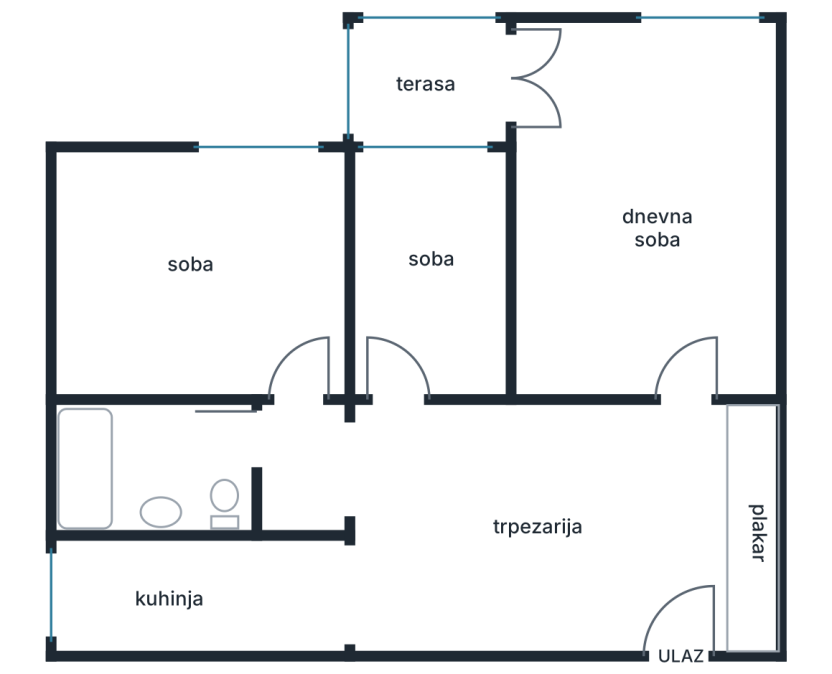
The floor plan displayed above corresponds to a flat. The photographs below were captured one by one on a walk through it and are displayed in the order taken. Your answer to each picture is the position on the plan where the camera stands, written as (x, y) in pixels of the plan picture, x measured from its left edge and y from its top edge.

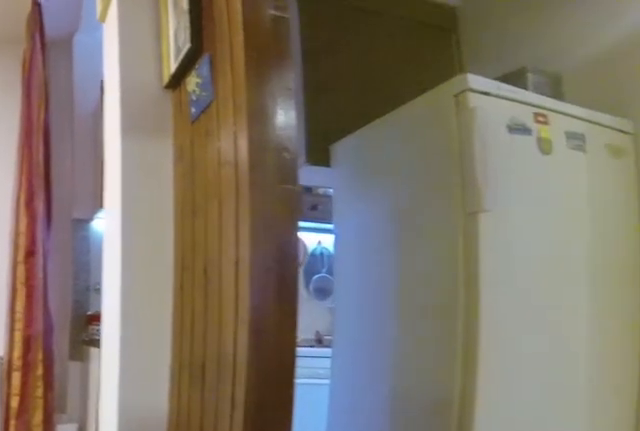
(397, 410)
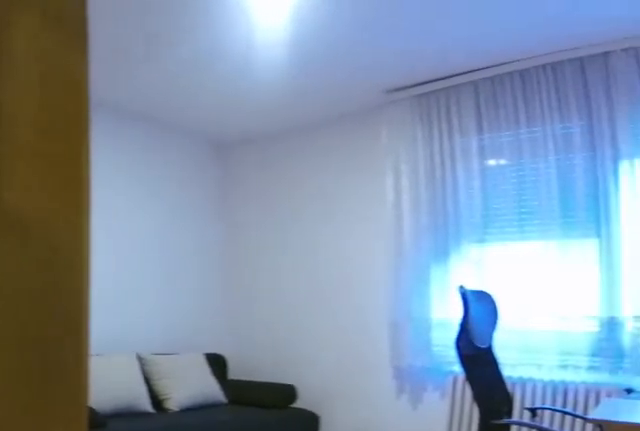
(333, 446)
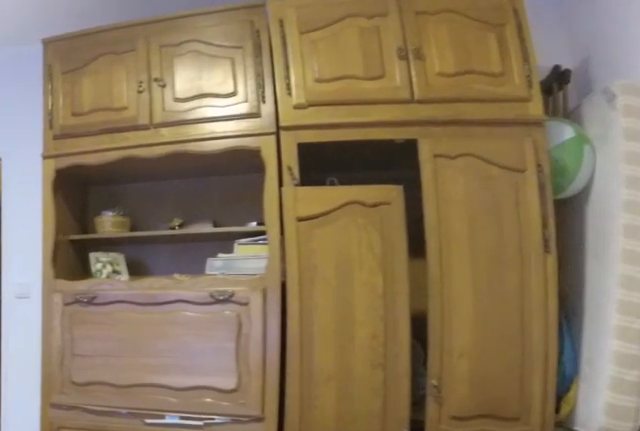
(197, 185)
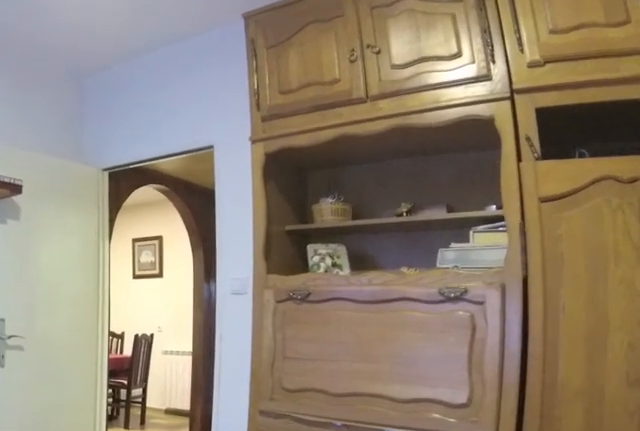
(220, 225)
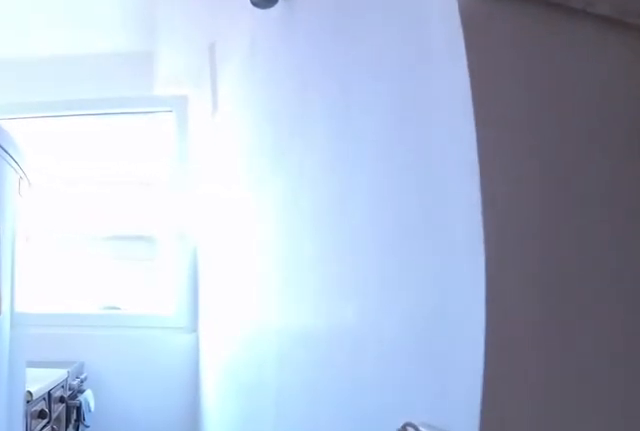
(317, 594)
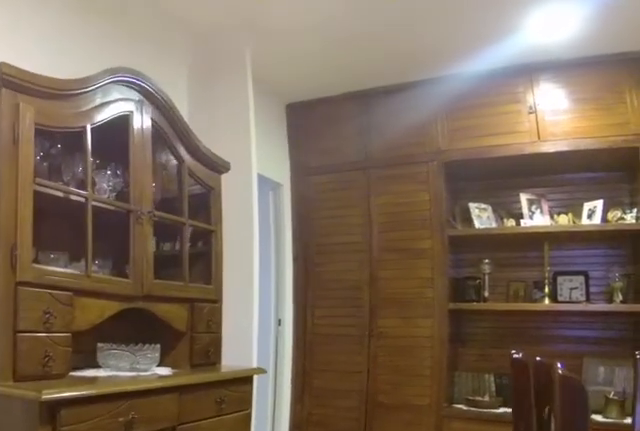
(422, 547)
